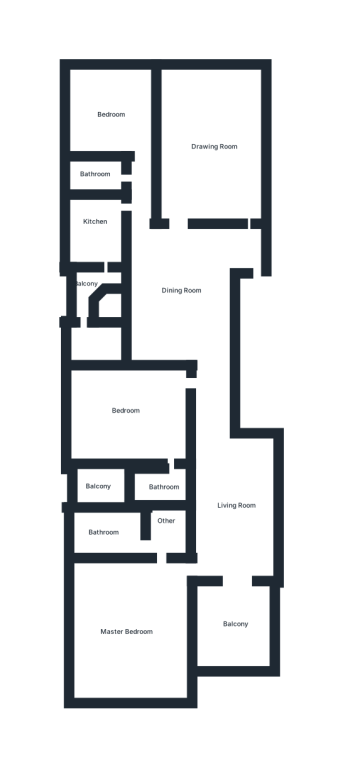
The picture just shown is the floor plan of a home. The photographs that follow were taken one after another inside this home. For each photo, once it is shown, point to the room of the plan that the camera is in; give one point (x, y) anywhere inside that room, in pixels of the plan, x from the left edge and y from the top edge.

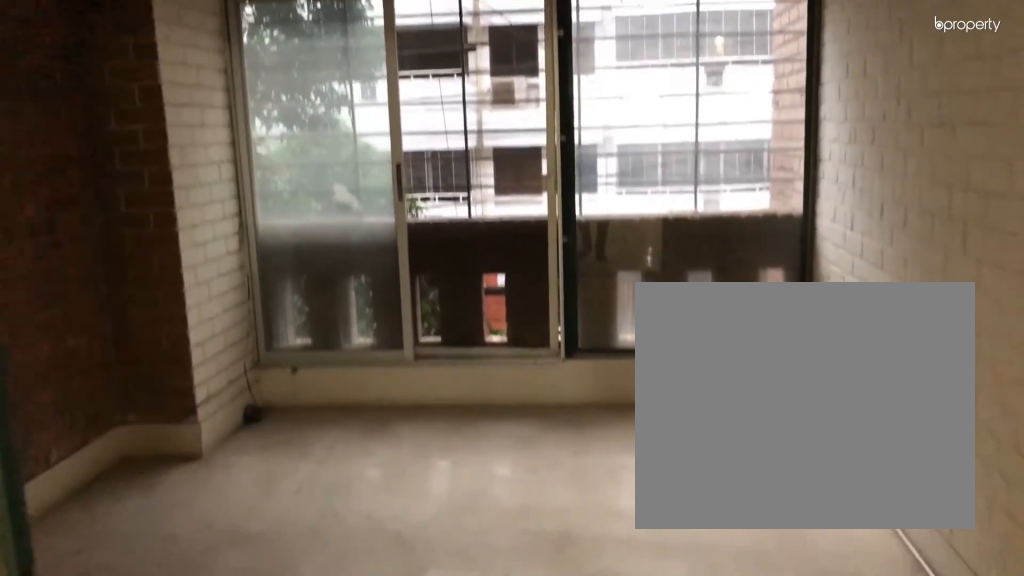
(233, 624)
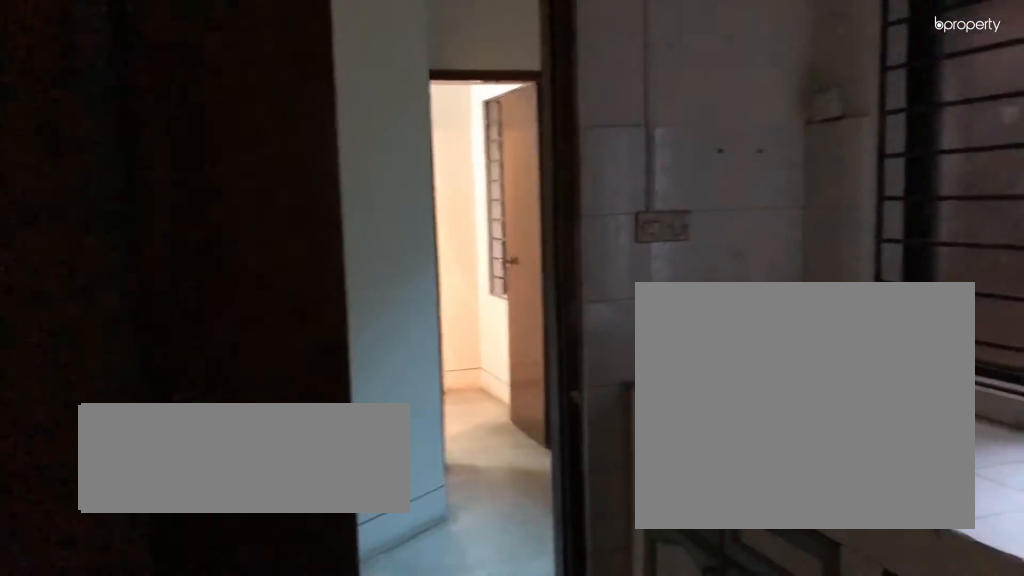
(100, 240)
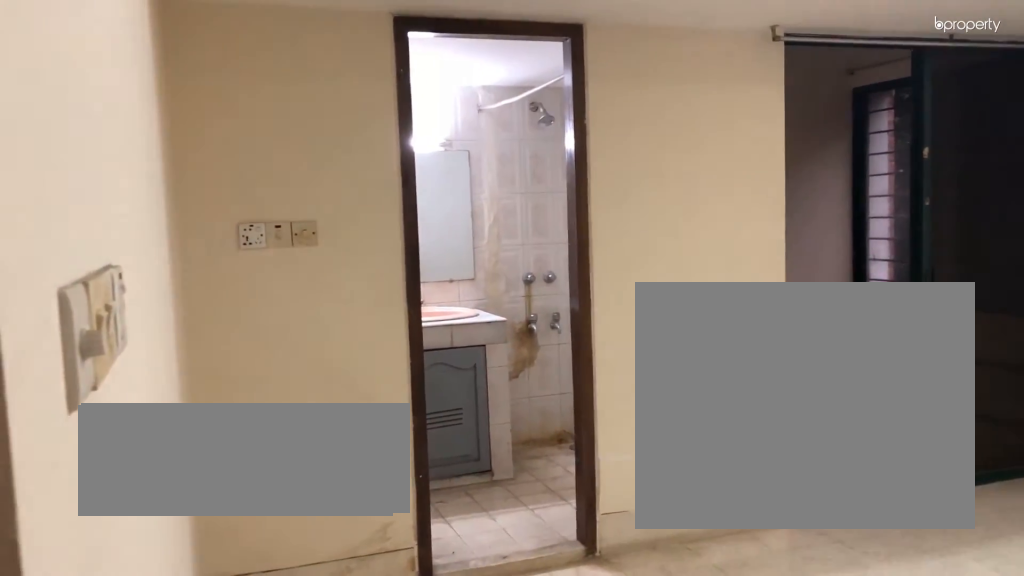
(129, 406)
